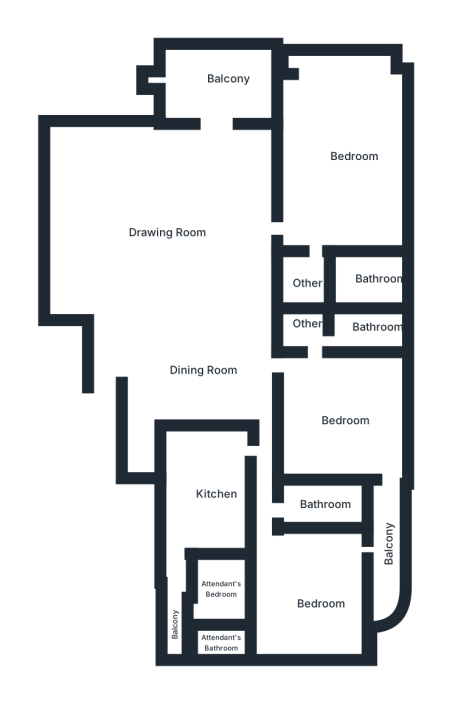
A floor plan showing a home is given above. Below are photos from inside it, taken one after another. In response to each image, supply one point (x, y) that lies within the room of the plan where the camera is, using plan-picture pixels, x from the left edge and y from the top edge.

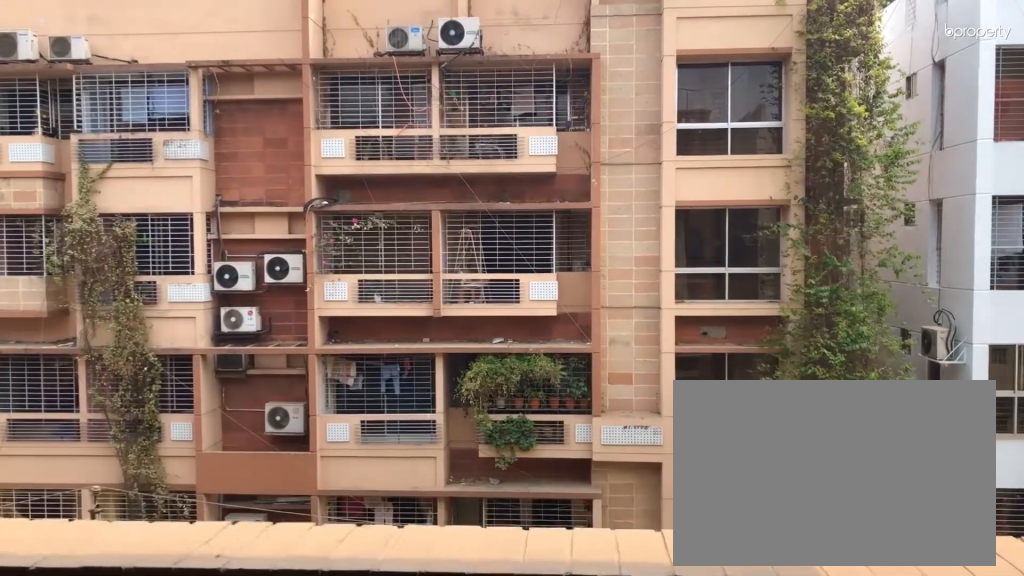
(204, 74)
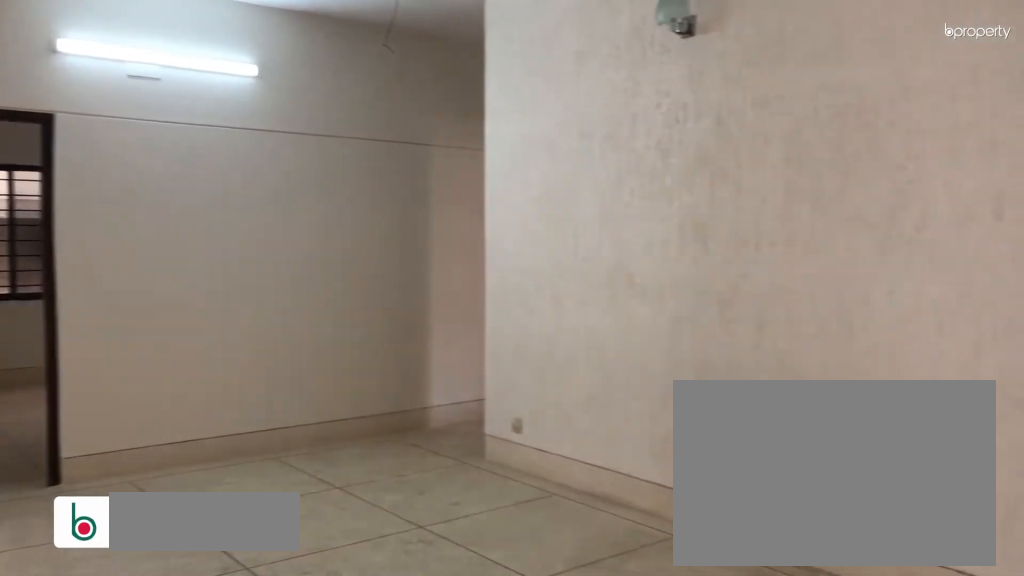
(192, 383)
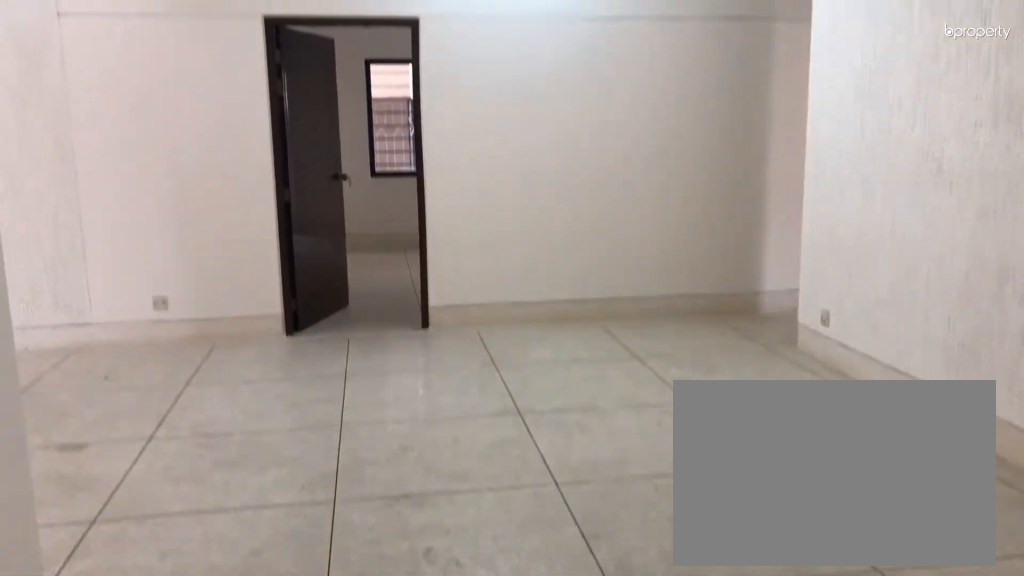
(192, 383)
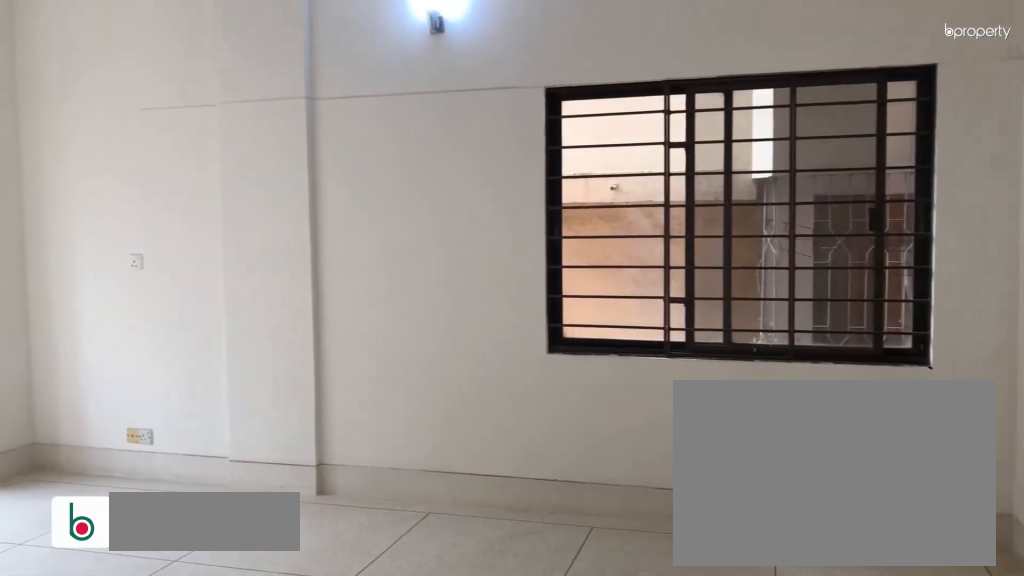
(339, 142)
